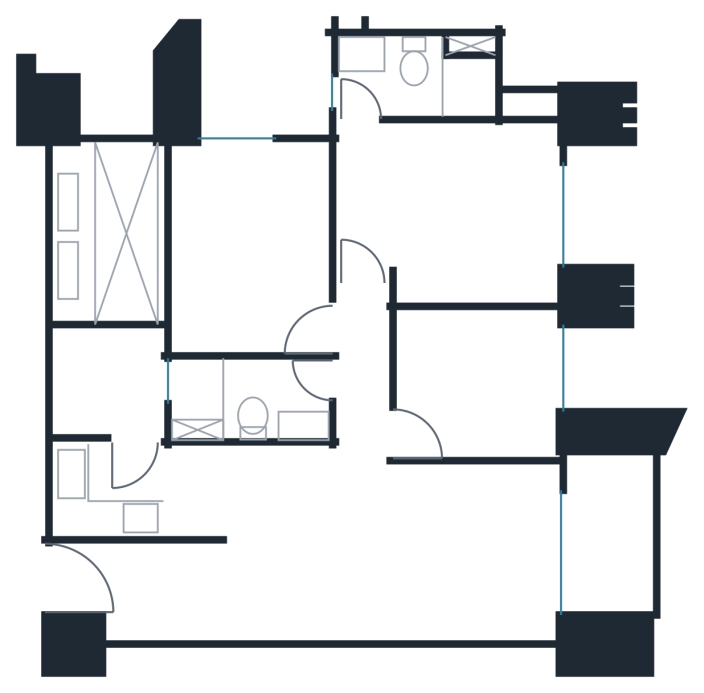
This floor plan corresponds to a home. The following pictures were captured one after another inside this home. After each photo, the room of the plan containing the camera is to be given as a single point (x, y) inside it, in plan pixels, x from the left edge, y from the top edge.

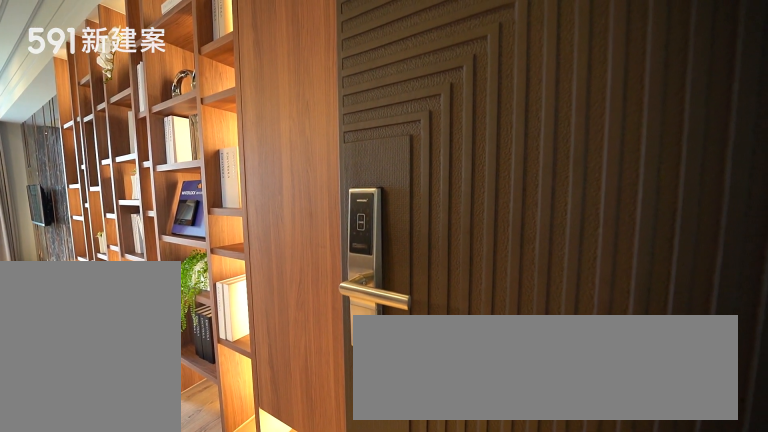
(104, 591)
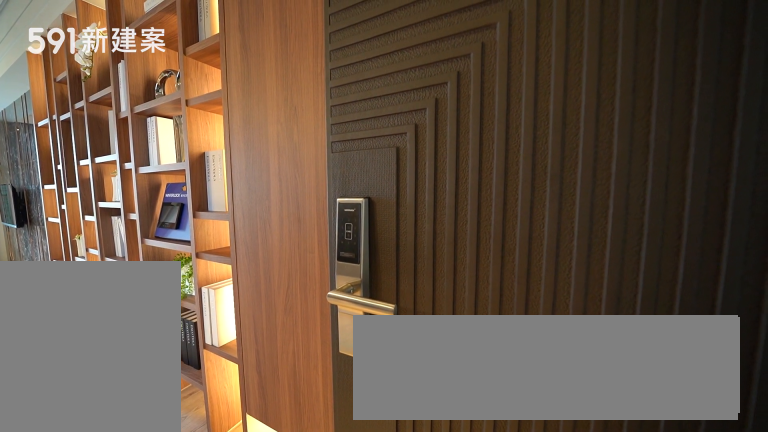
(104, 591)
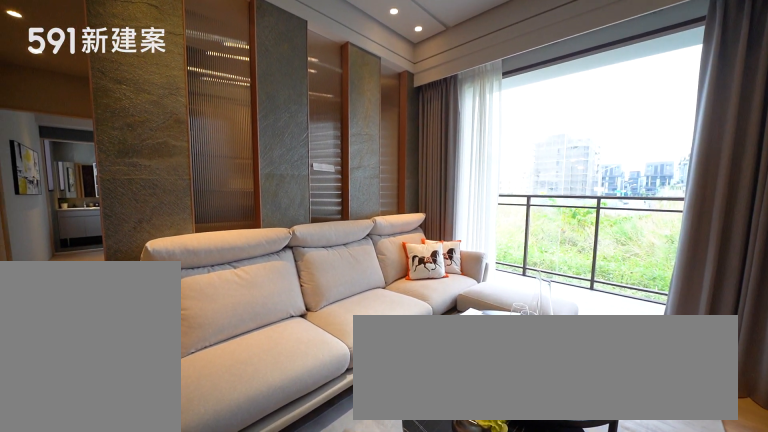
(481, 550)
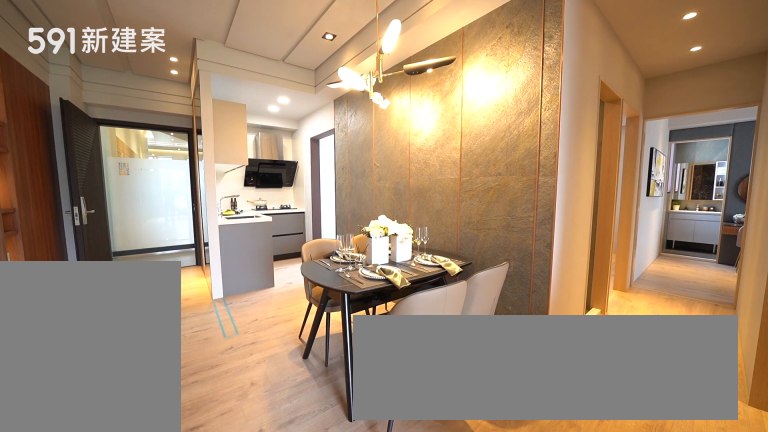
(276, 521)
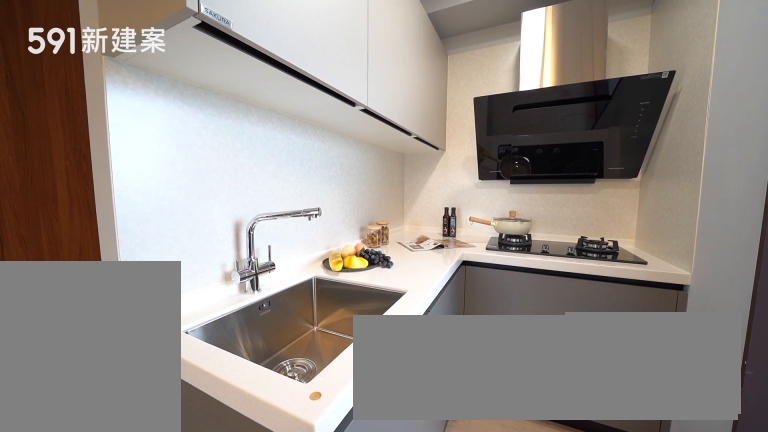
(142, 492)
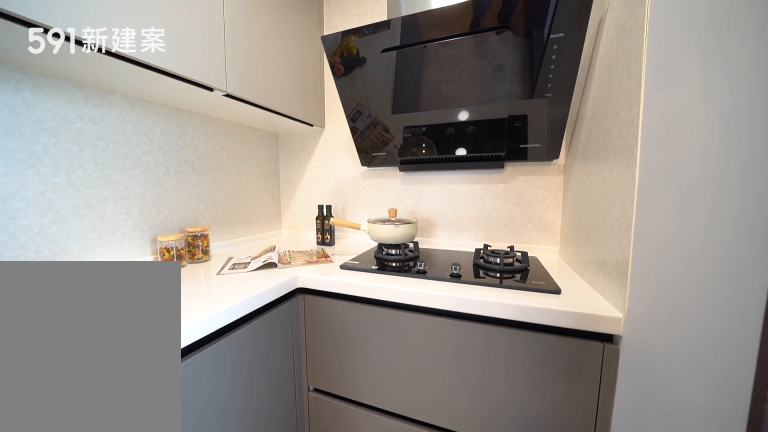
(142, 492)
